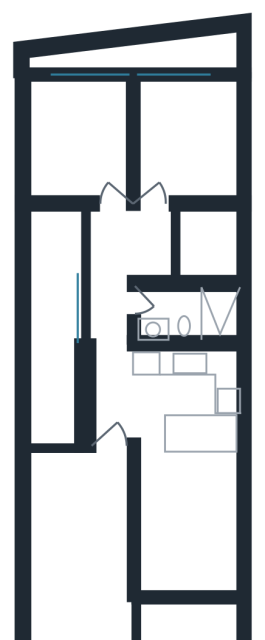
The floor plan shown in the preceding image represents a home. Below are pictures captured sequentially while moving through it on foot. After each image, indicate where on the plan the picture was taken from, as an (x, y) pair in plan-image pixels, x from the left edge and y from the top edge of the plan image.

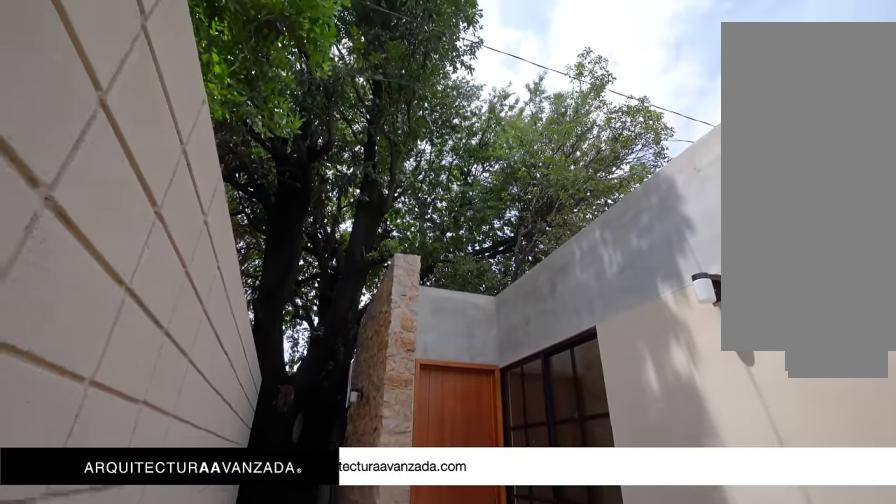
(70, 560)
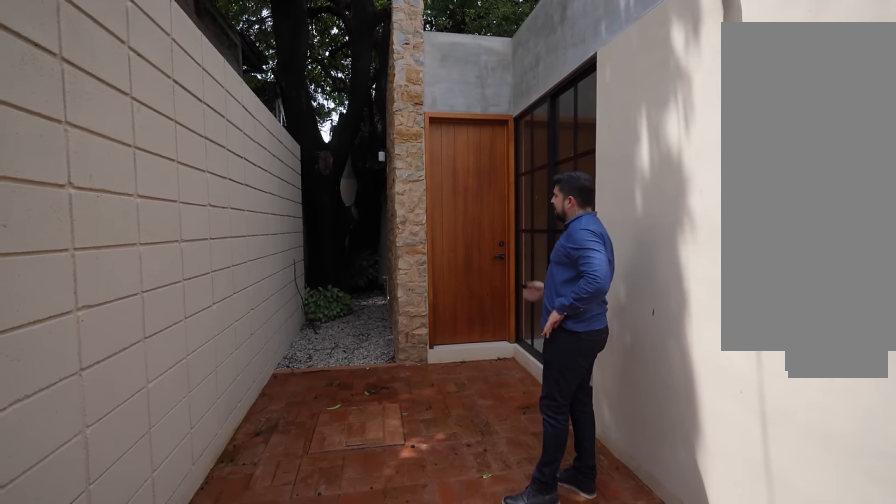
(80, 555)
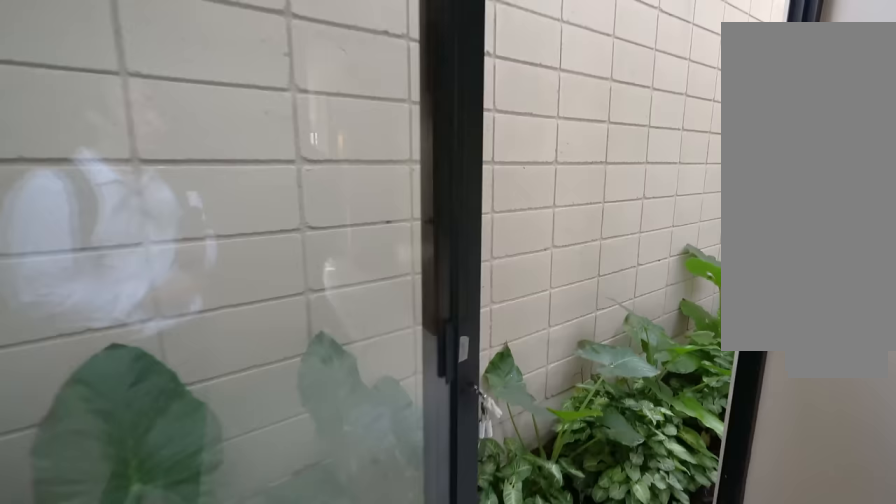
(80, 152)
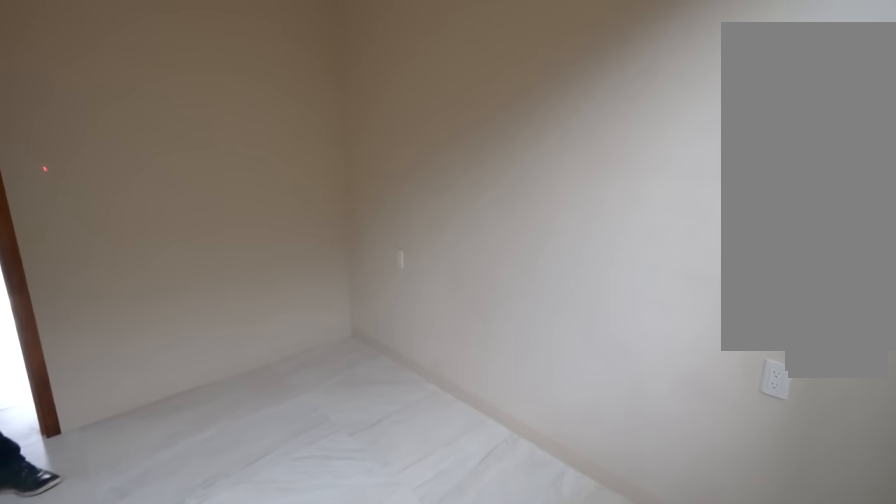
(105, 113)
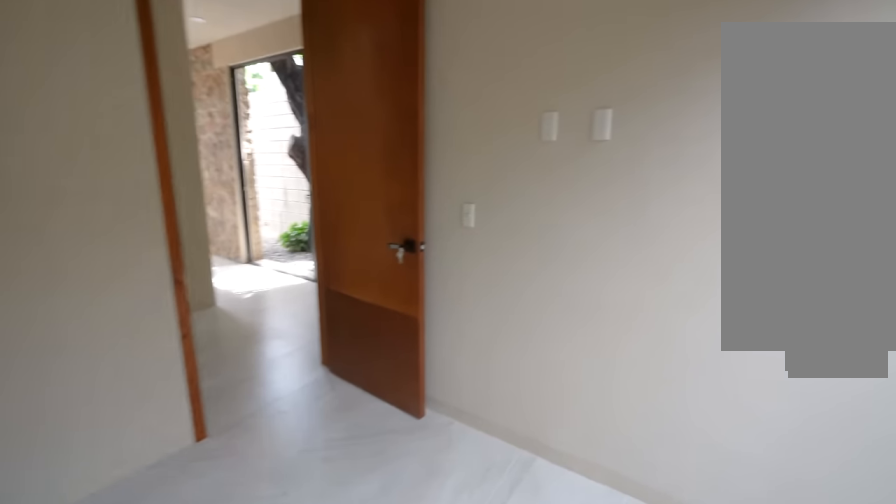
(225, 95)
